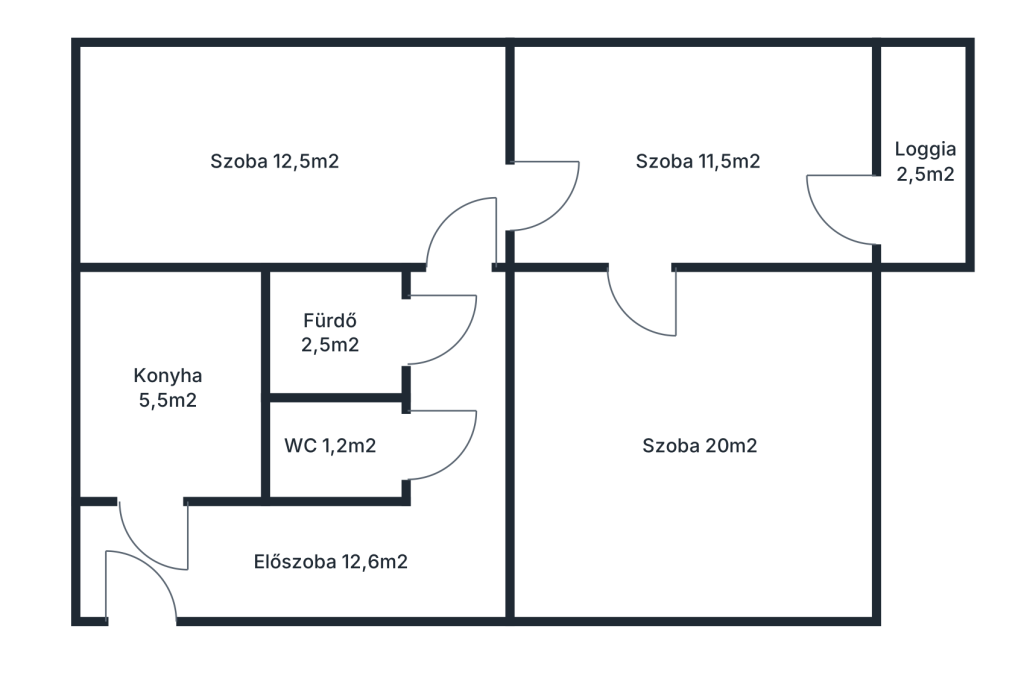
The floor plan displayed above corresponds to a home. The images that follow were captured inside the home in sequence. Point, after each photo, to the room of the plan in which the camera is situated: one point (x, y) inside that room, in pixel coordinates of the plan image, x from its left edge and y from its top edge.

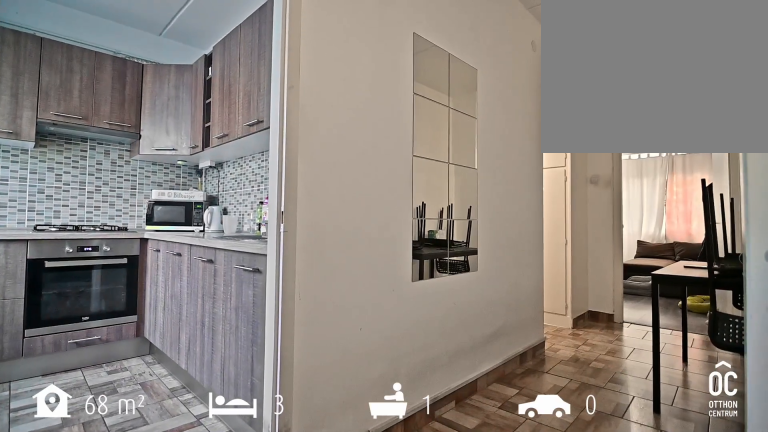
(438, 554)
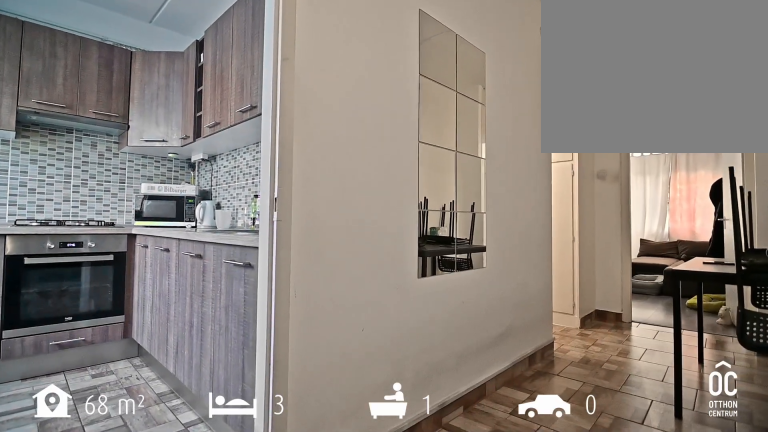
(439, 554)
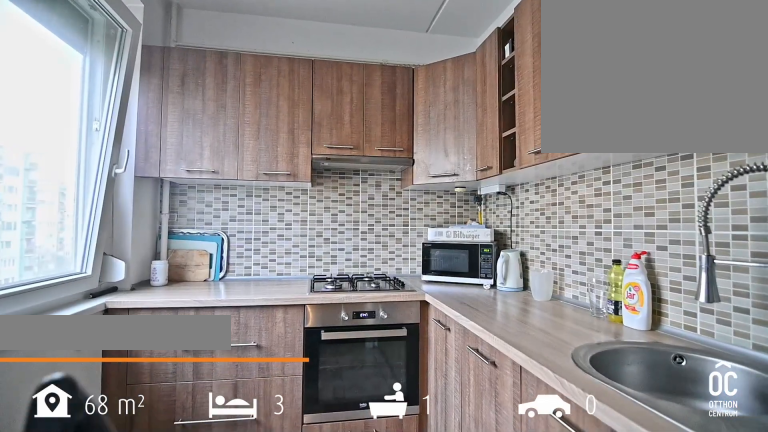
(167, 388)
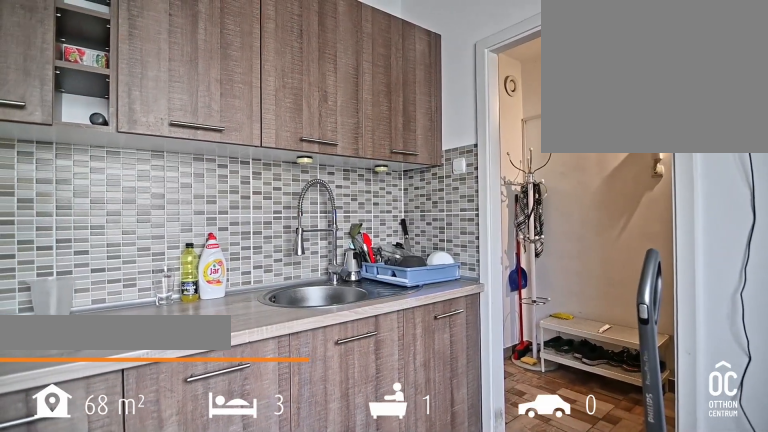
(166, 388)
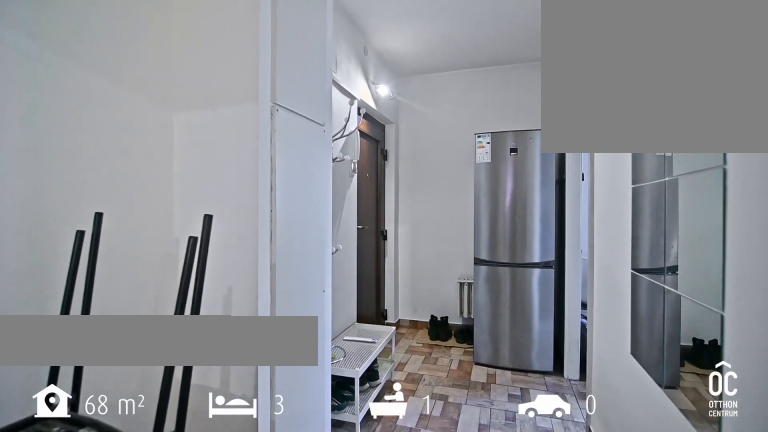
(439, 555)
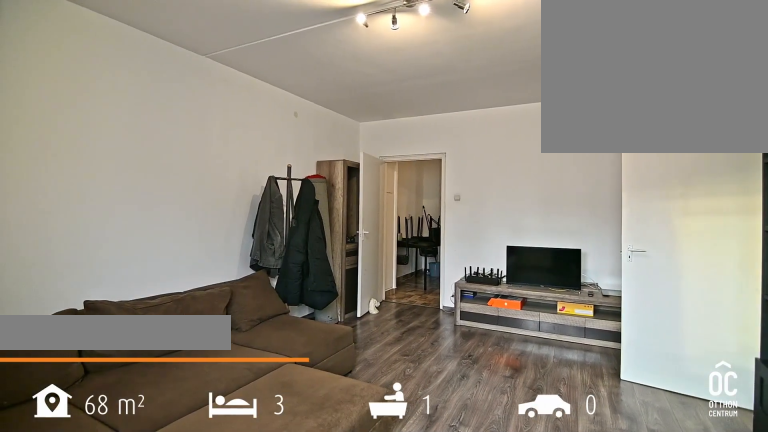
(695, 451)
